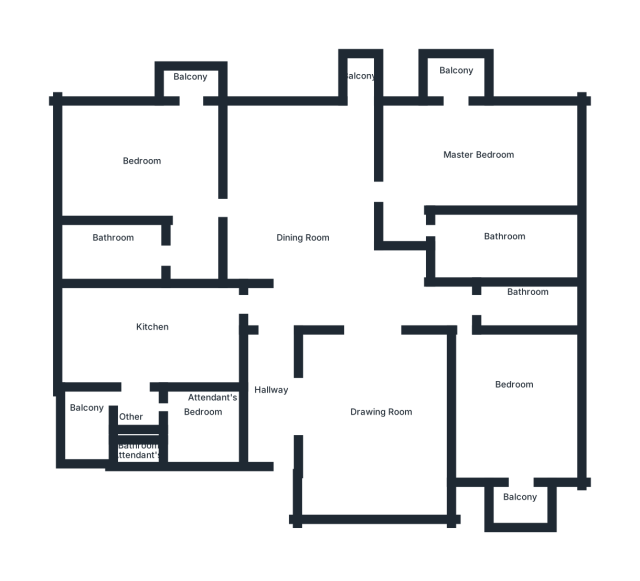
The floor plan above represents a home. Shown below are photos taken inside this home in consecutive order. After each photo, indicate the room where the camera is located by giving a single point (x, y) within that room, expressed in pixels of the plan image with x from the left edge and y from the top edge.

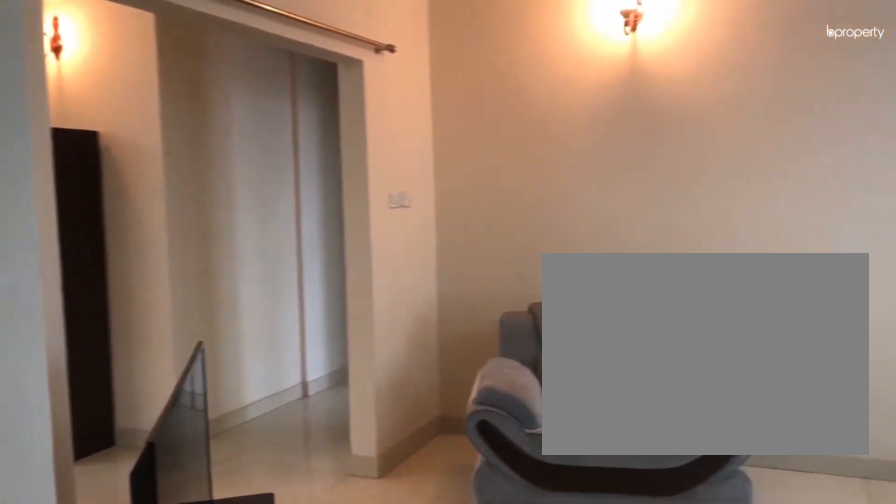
(371, 417)
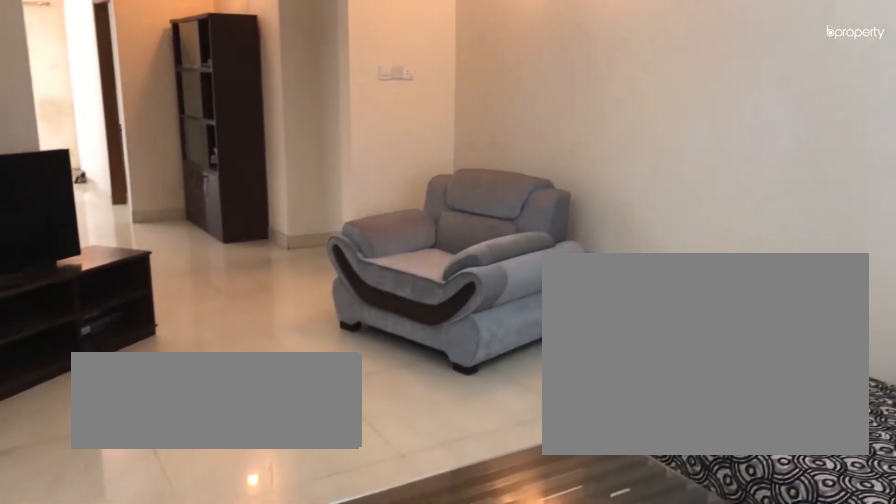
(371, 417)
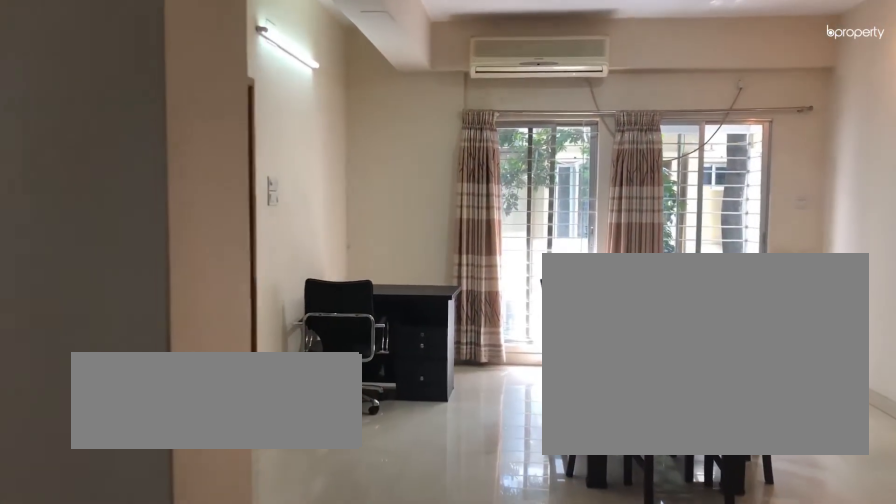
(297, 294)
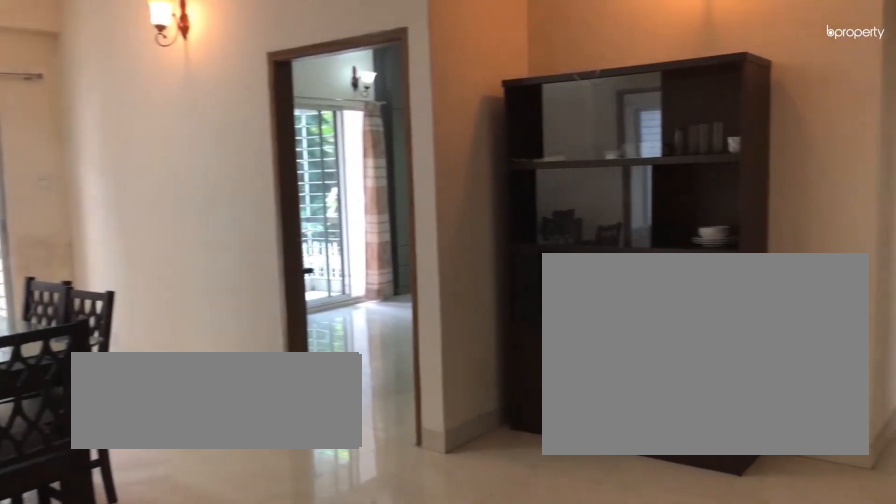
(302, 197)
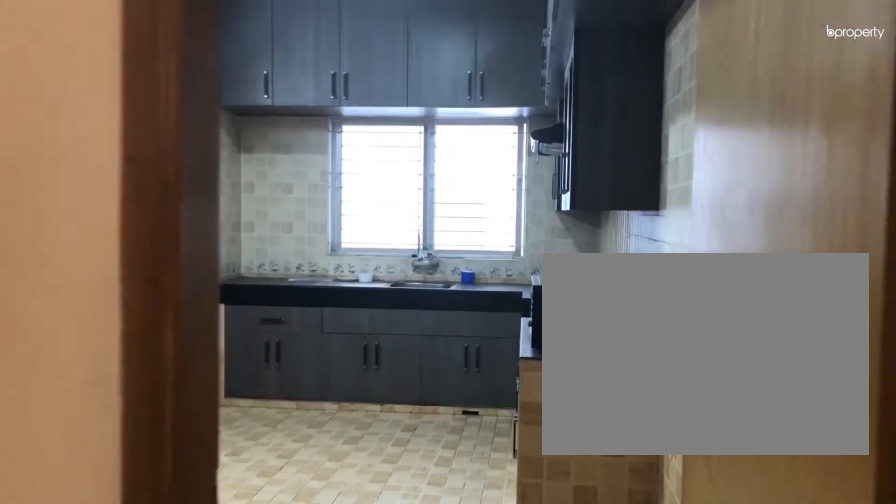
(243, 303)
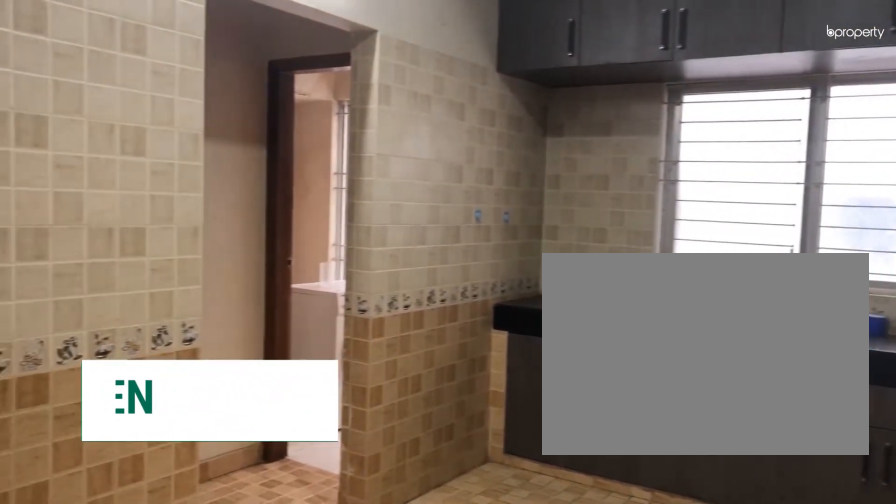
(155, 340)
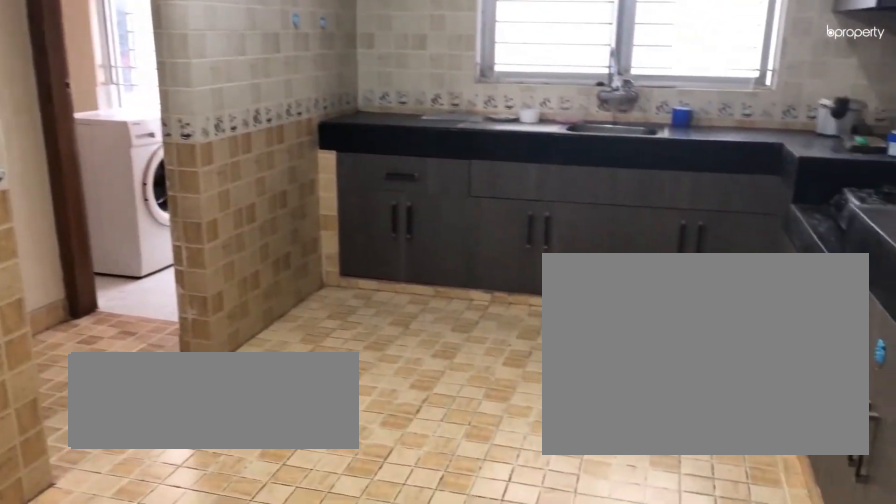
(155, 340)
